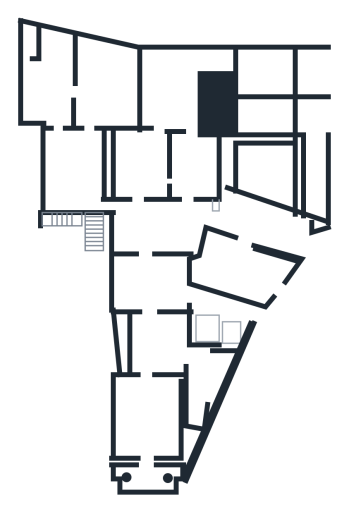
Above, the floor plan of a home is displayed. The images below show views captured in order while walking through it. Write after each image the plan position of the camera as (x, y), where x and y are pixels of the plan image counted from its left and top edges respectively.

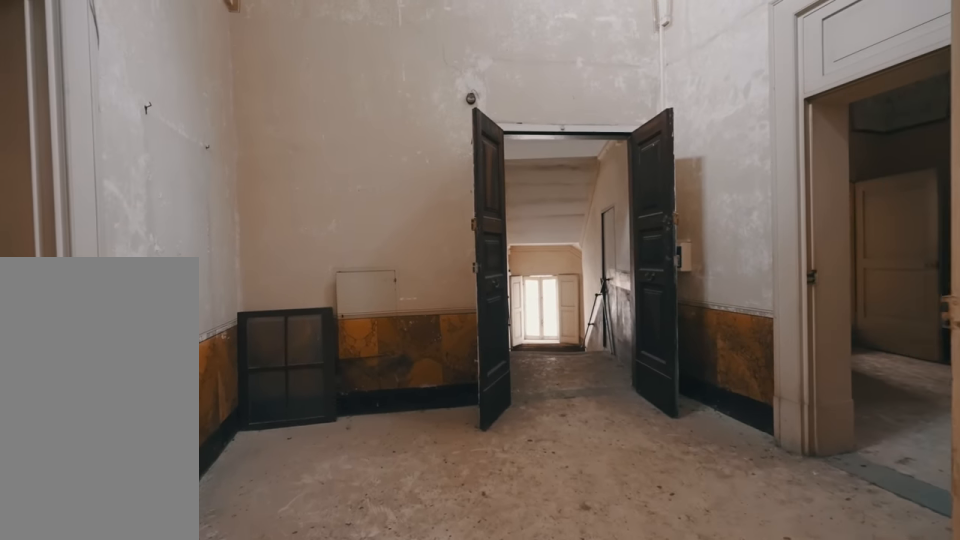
(147, 284)
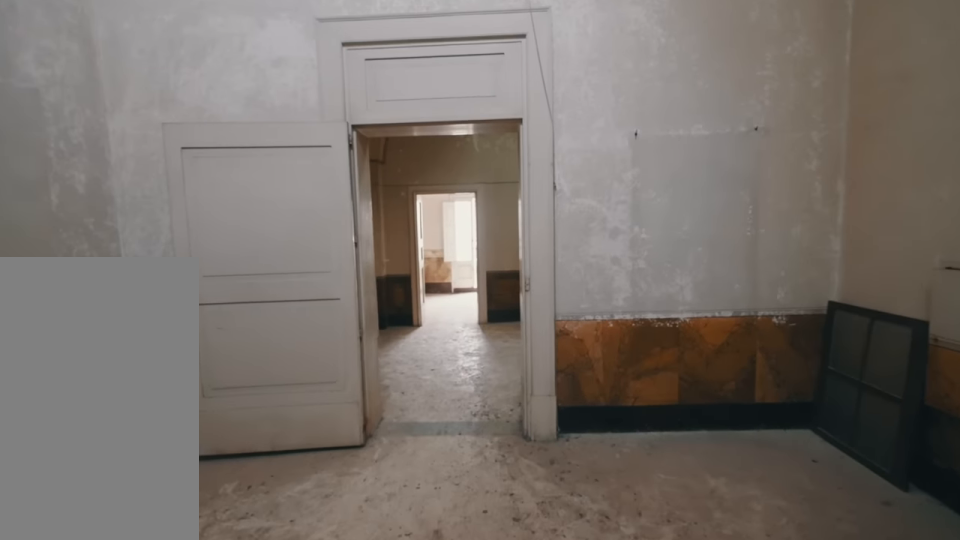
(149, 288)
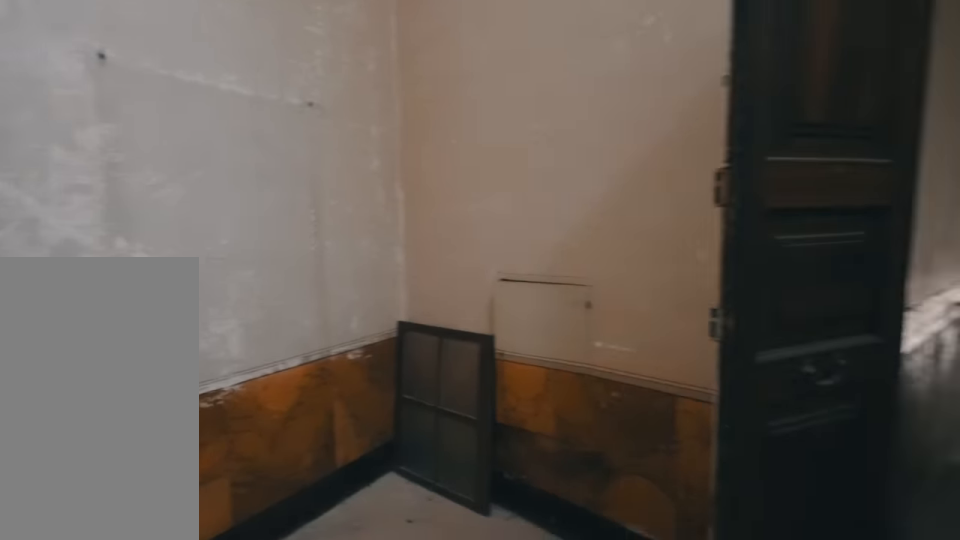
(149, 288)
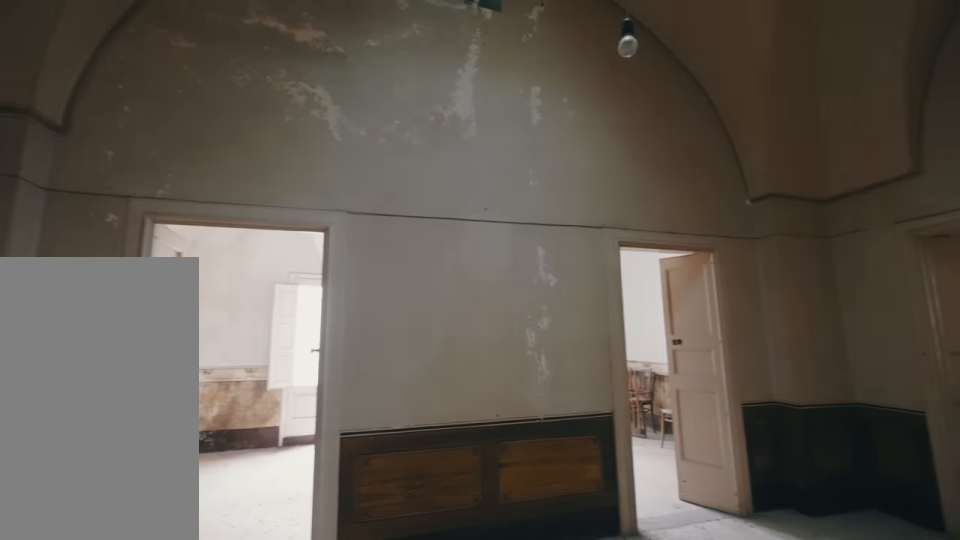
(158, 231)
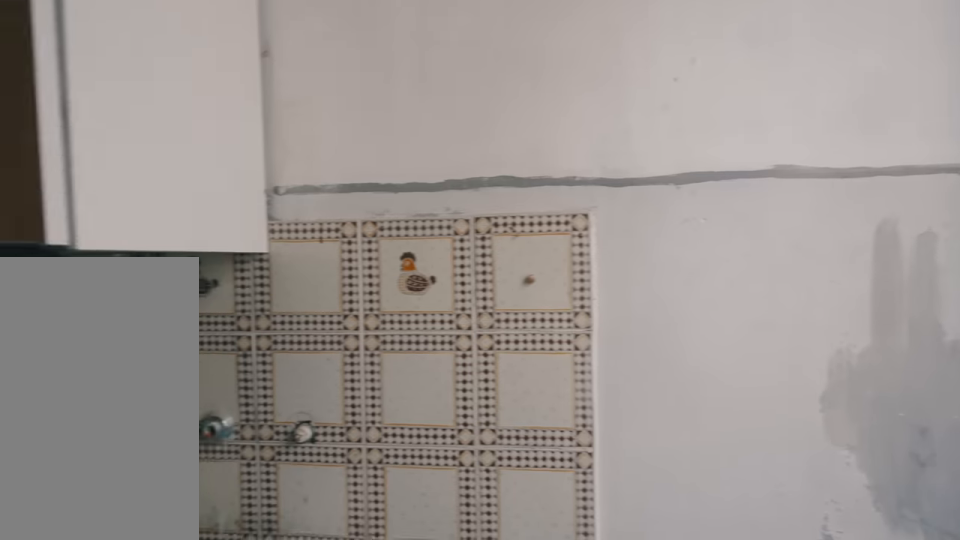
(95, 91)
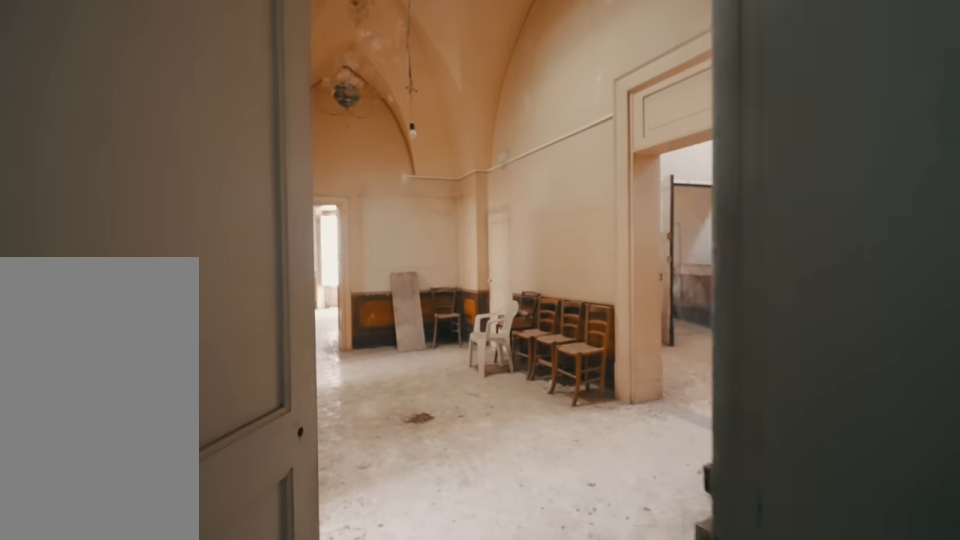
(108, 197)
